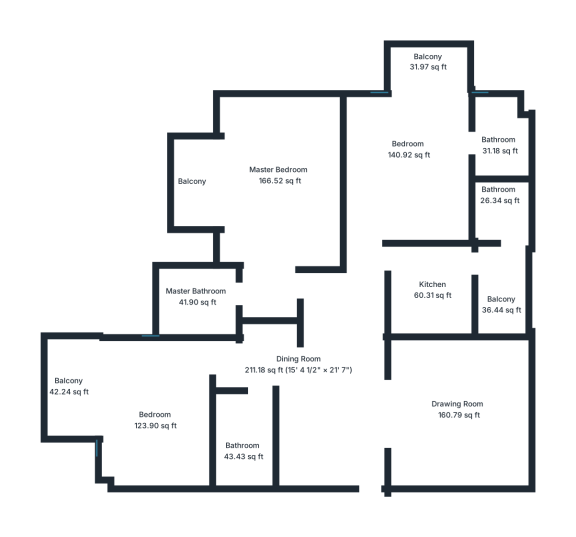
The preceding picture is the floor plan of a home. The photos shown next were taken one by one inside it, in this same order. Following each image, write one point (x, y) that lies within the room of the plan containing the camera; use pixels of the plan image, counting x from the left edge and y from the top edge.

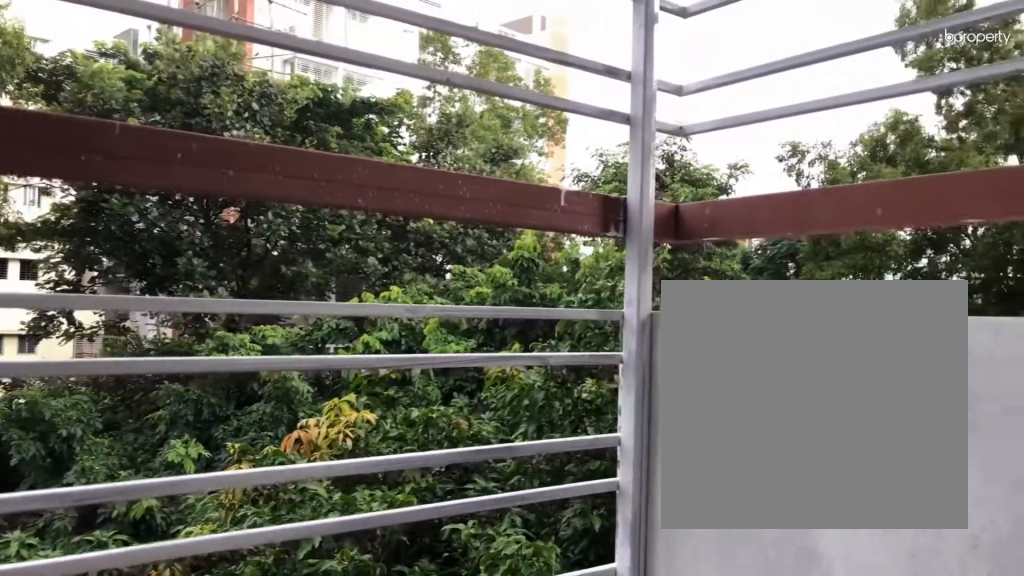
(70, 383)
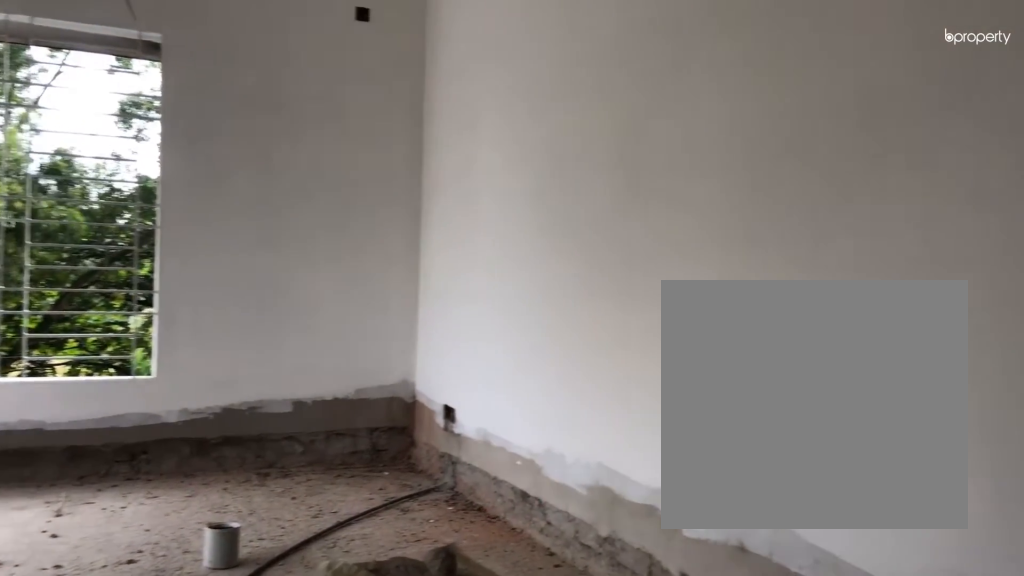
(281, 176)
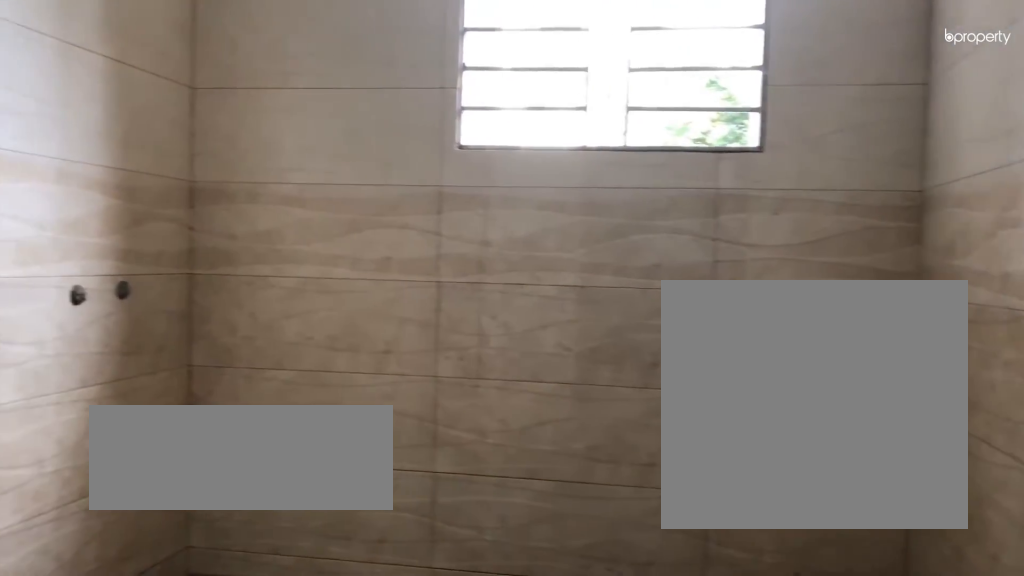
(200, 294)
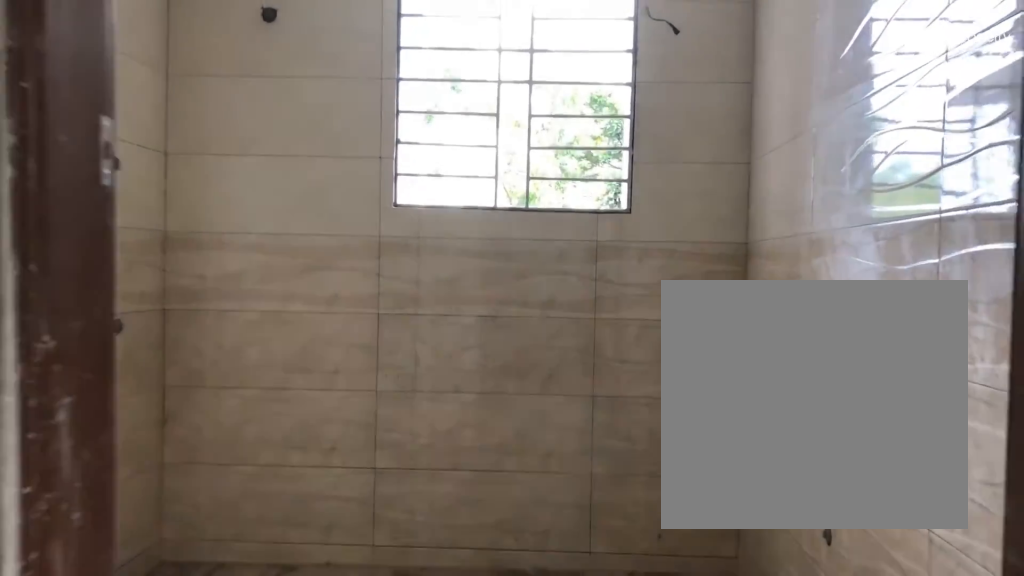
(200, 294)
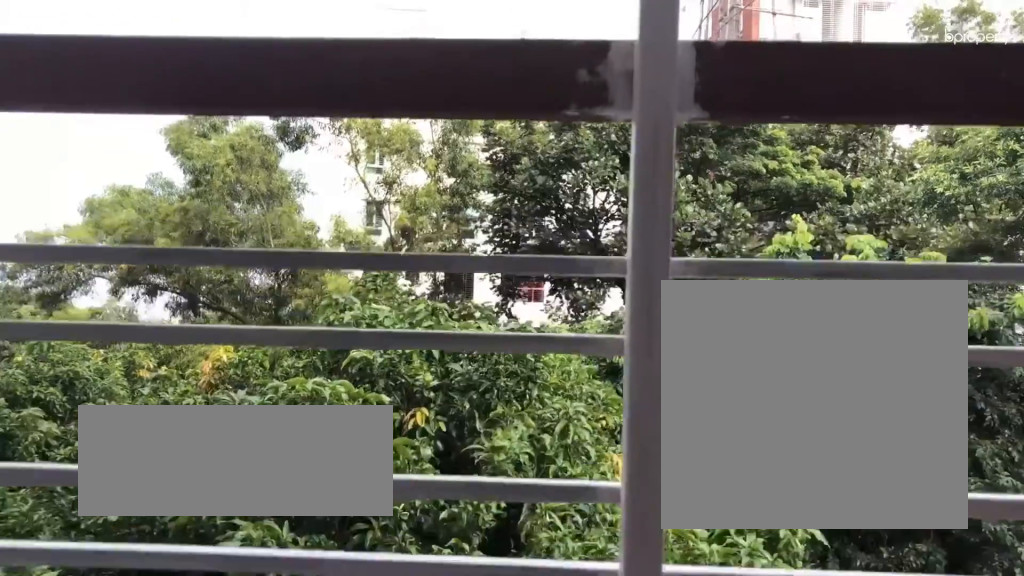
(192, 185)
